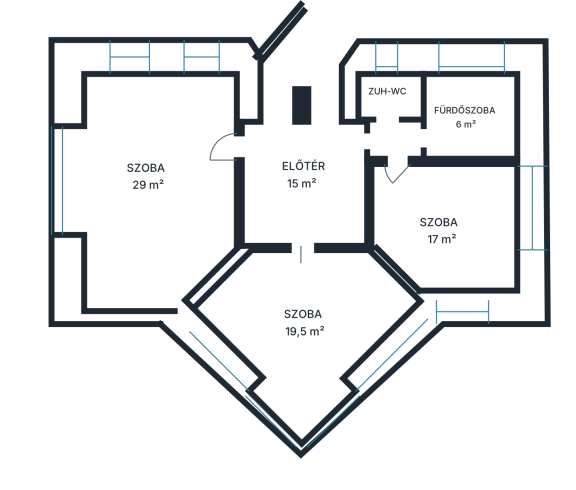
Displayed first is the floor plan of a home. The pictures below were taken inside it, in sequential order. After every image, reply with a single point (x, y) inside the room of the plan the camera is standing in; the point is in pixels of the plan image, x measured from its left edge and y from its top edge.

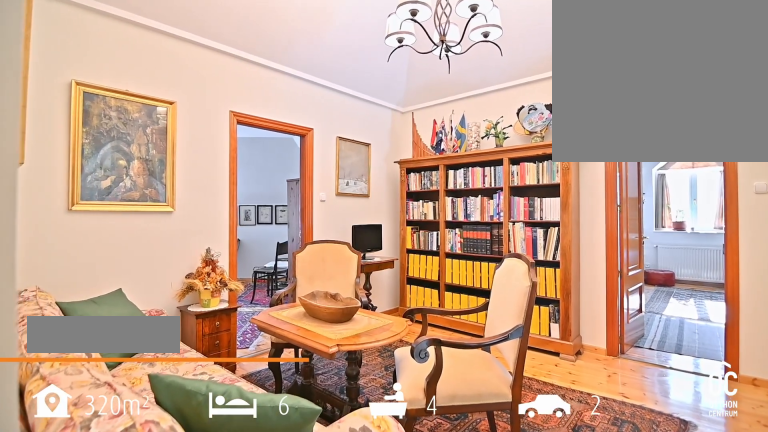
(302, 183)
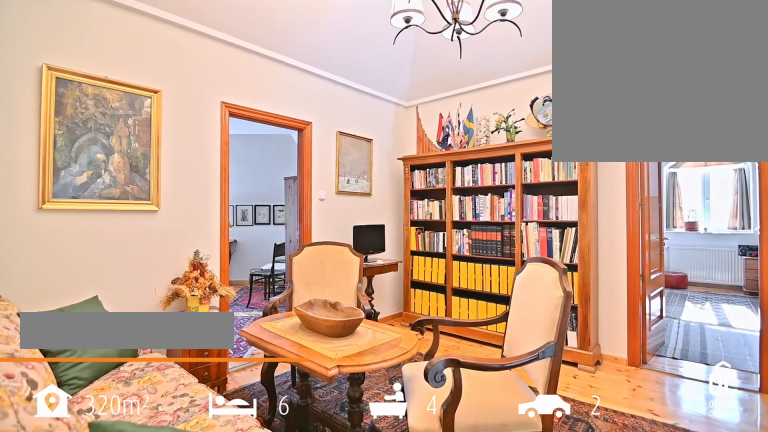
(301, 183)
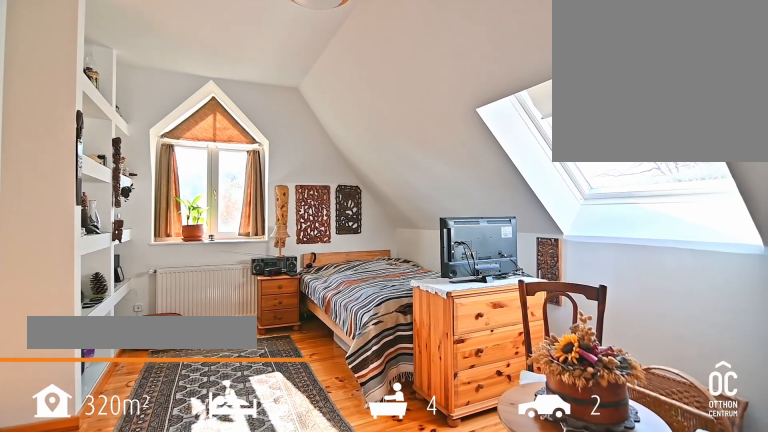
(150, 180)
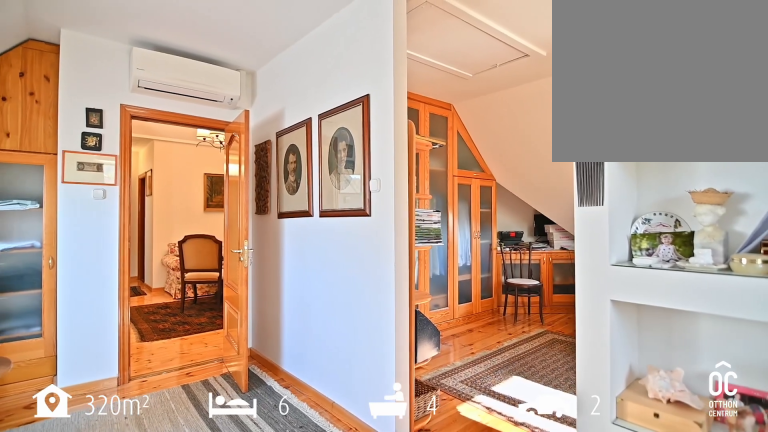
(150, 180)
